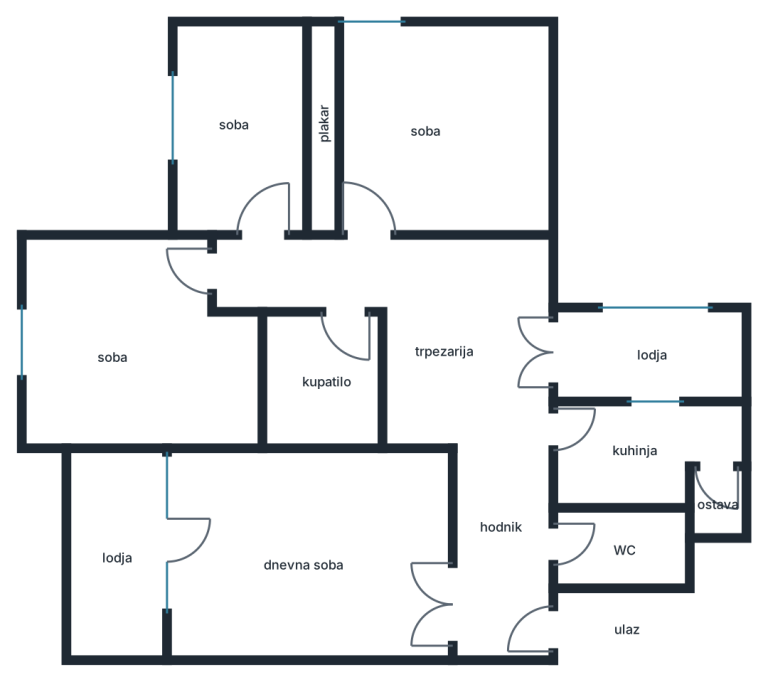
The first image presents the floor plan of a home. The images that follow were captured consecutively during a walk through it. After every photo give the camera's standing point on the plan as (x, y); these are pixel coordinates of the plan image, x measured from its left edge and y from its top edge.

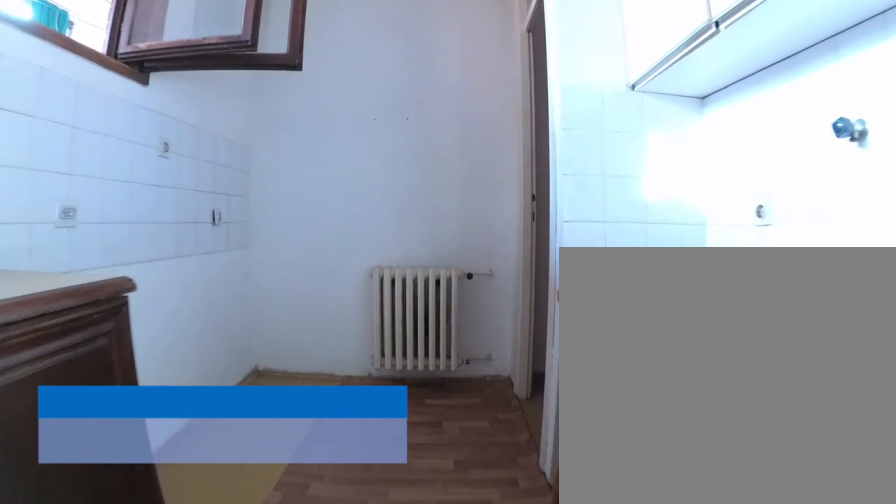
(599, 431)
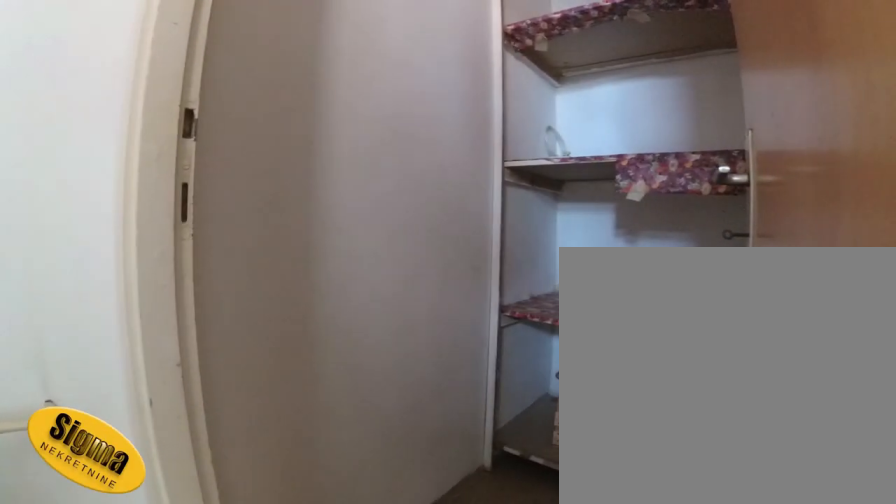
(711, 443)
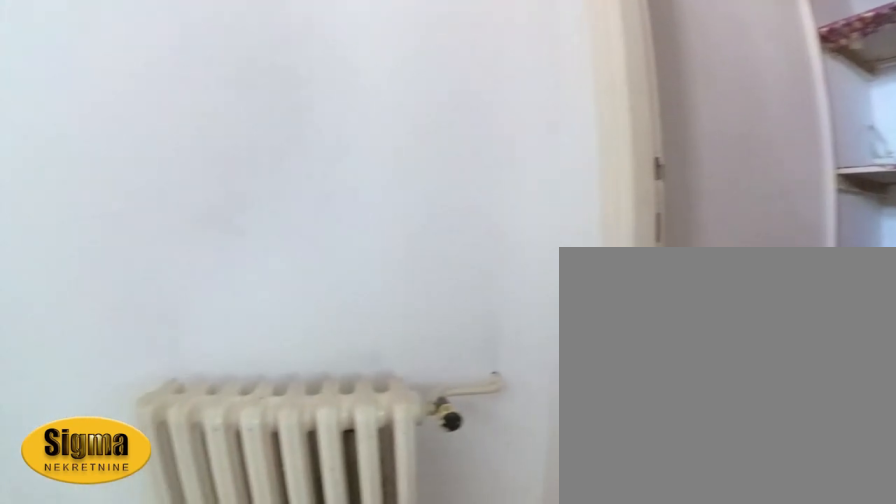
(708, 450)
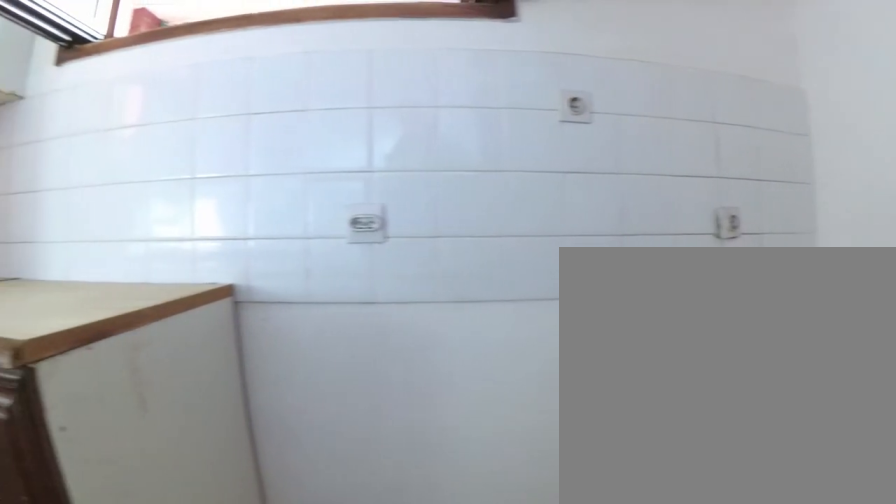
(714, 457)
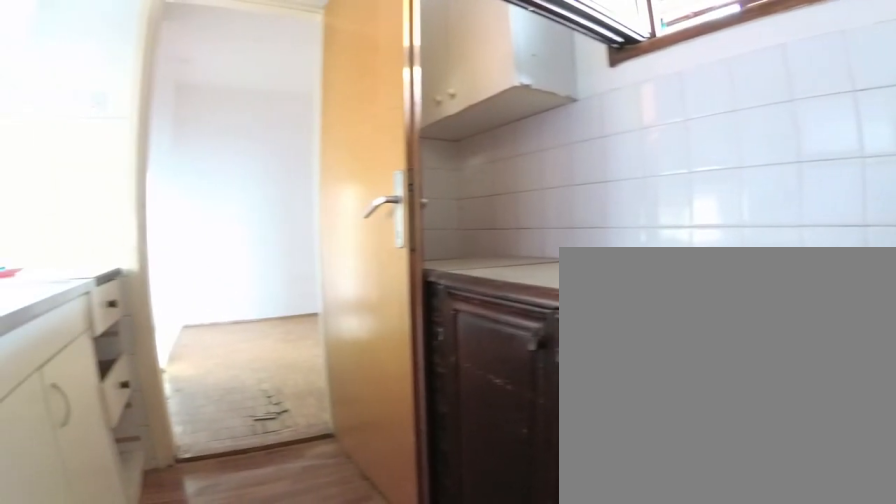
(719, 455)
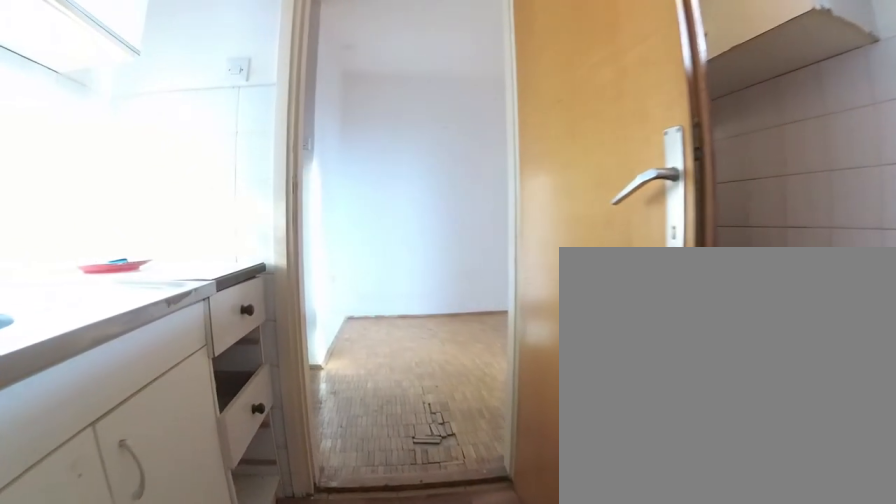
(682, 454)
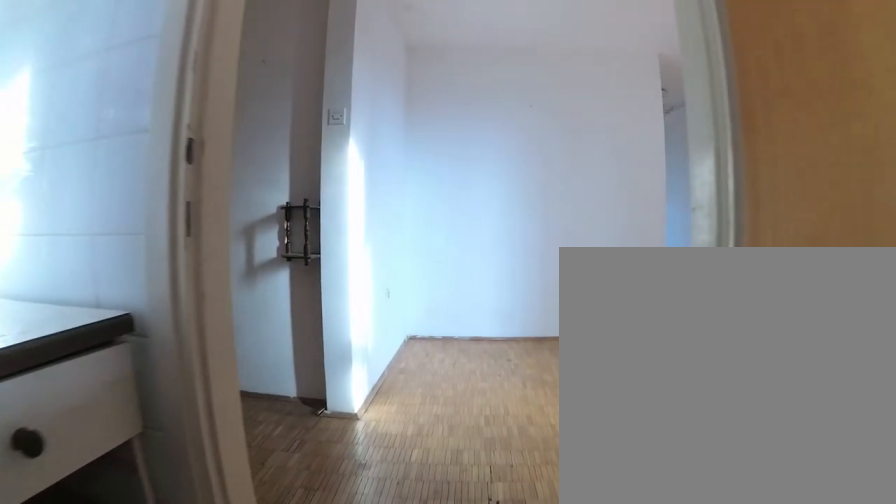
(616, 457)
